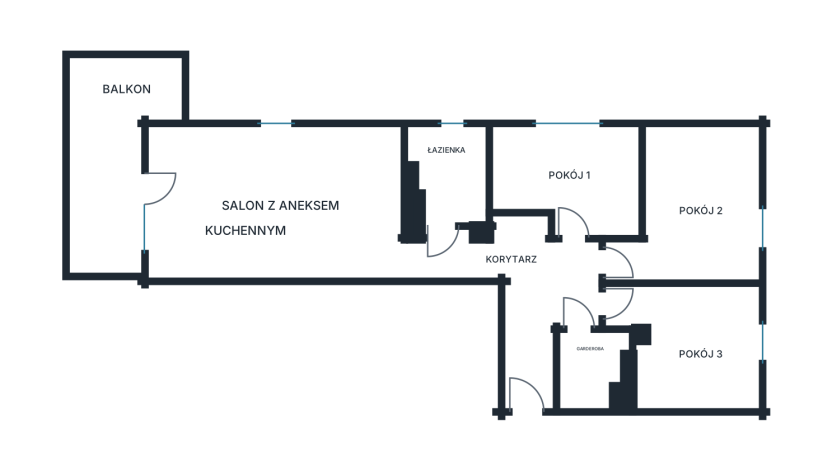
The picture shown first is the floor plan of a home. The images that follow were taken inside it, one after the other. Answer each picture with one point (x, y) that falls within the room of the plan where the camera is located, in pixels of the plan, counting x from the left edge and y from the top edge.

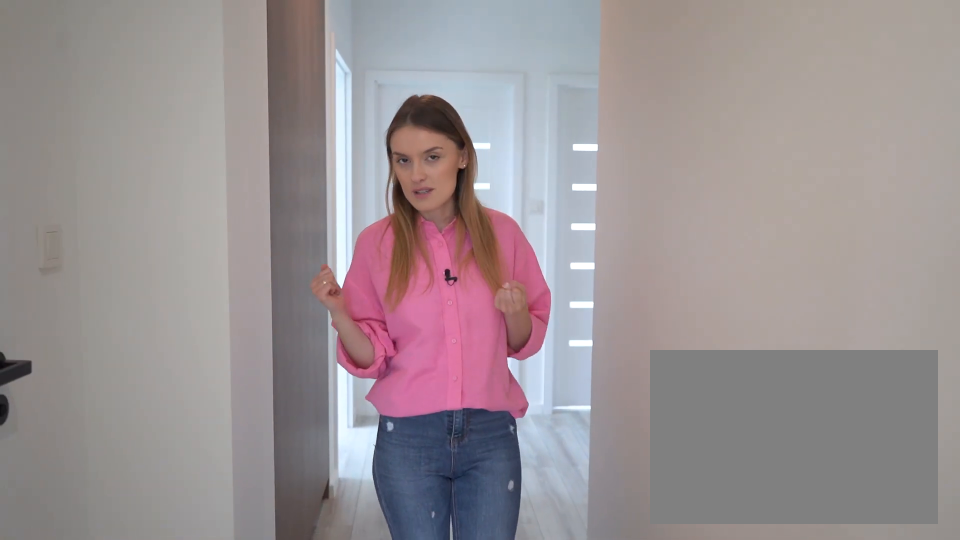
(521, 287)
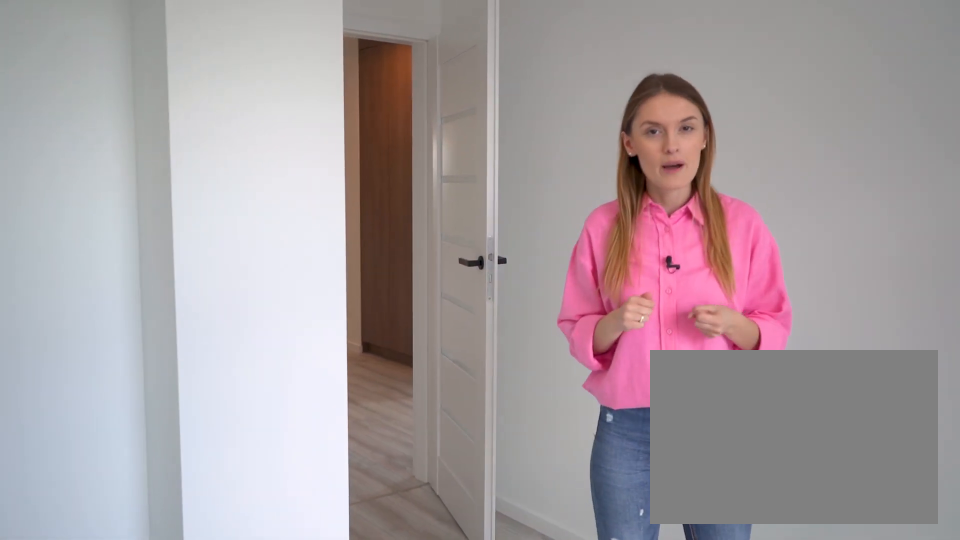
(694, 345)
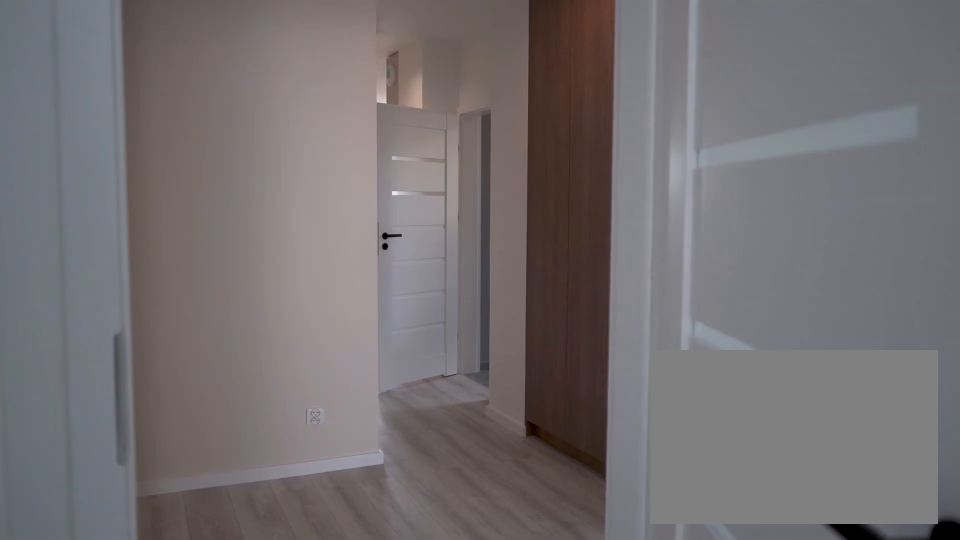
(521, 287)
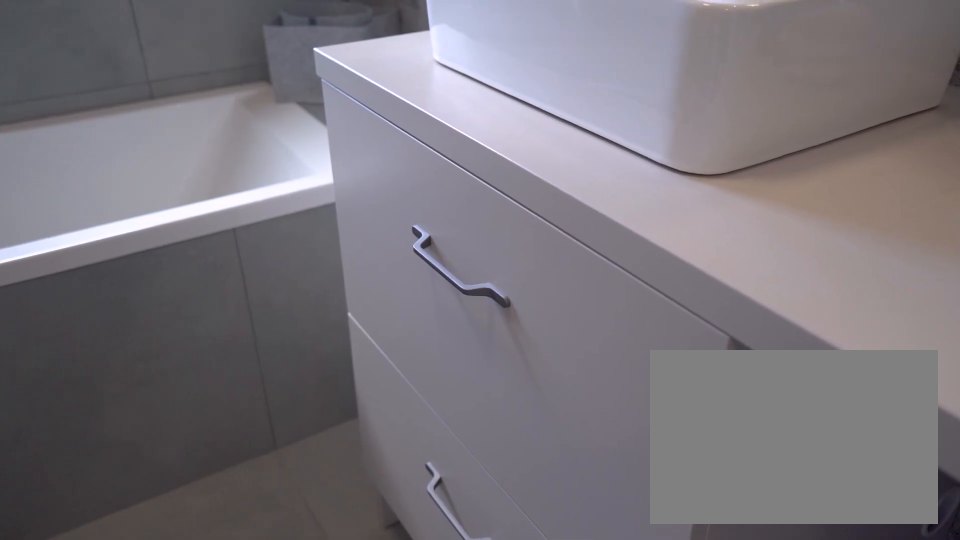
(449, 173)
